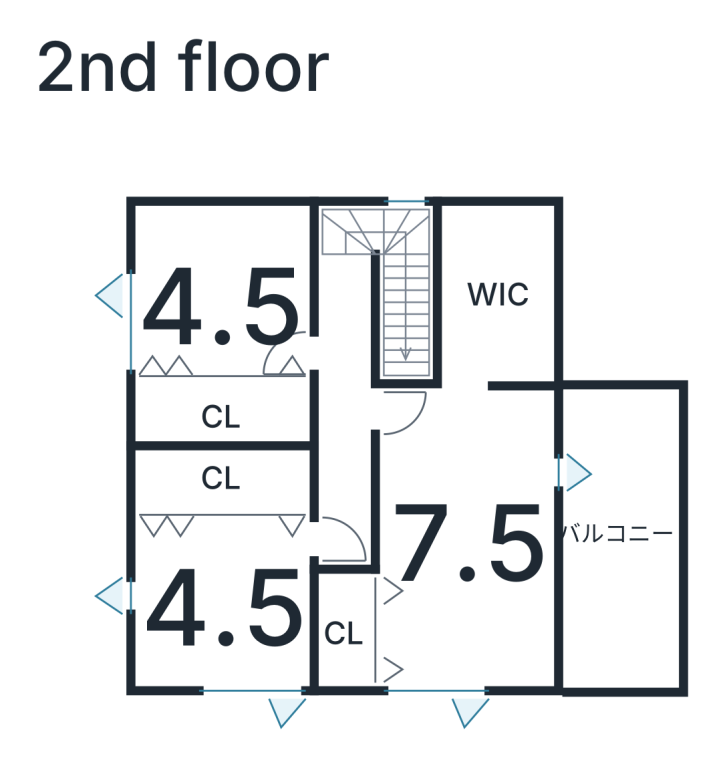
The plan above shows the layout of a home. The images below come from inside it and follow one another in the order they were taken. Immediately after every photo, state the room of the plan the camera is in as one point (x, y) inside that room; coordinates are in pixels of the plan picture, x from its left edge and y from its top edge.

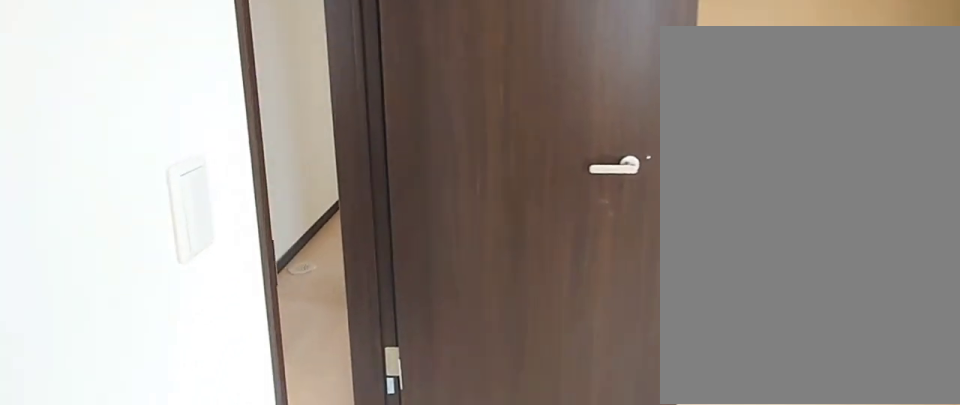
(229, 308)
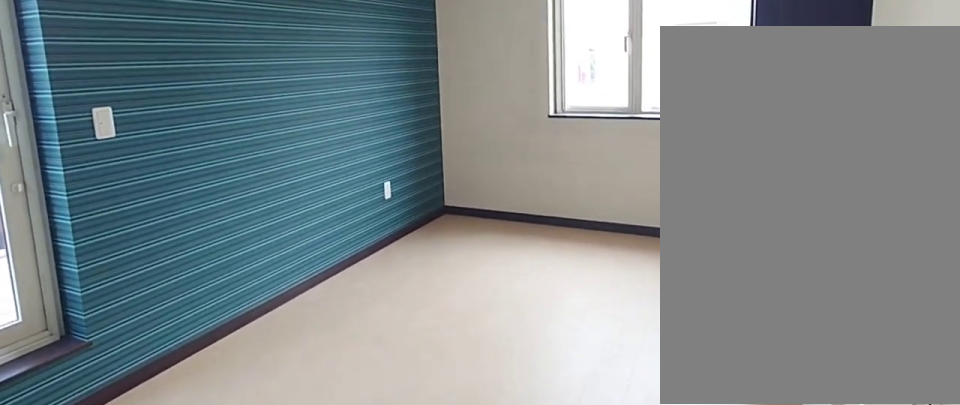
(462, 542)
